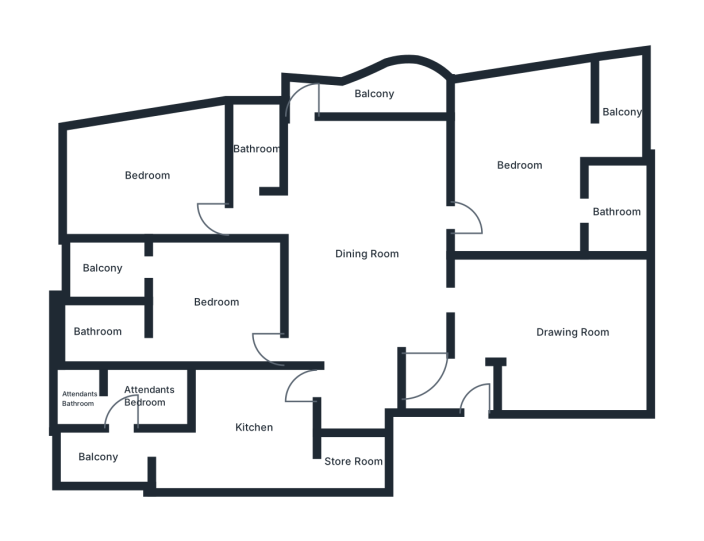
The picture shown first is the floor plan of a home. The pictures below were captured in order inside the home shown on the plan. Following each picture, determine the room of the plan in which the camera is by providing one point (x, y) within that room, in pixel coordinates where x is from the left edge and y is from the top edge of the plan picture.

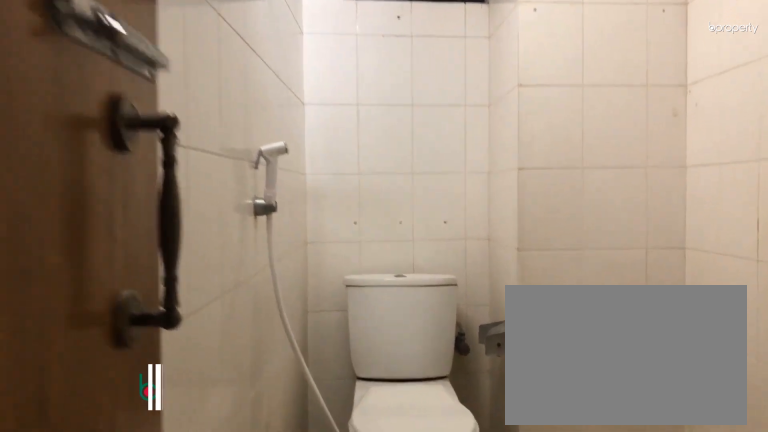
(256, 149)
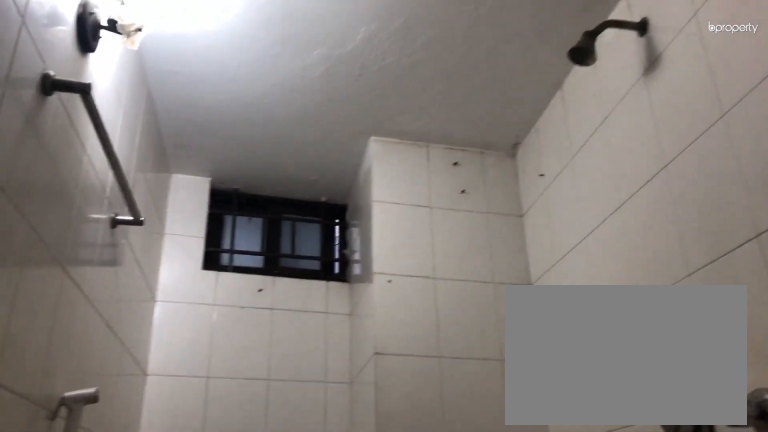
(256, 149)
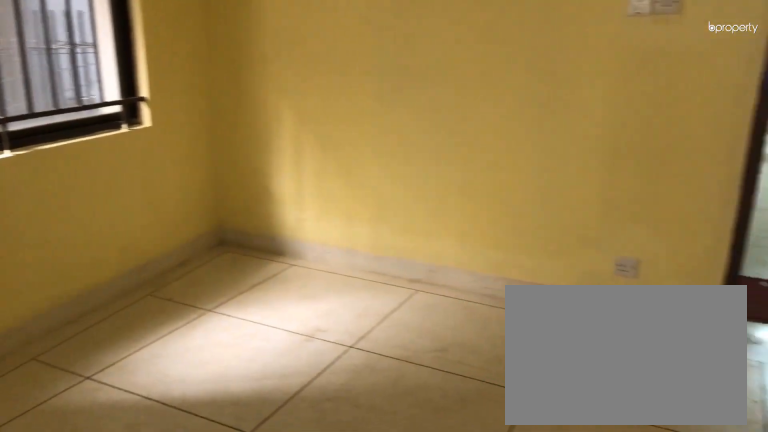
(146, 175)
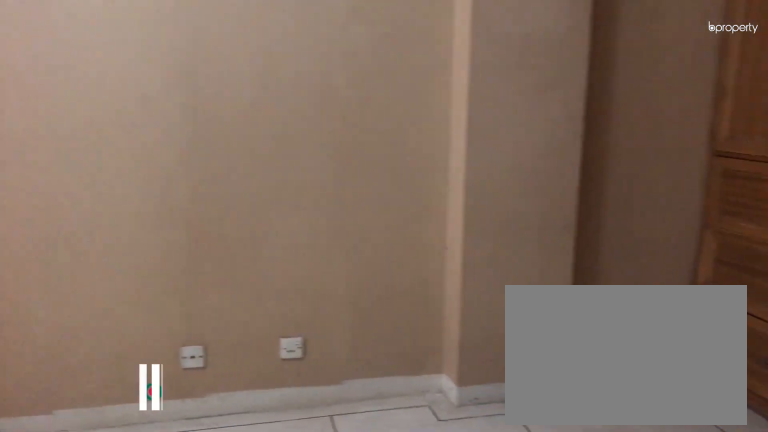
(217, 302)
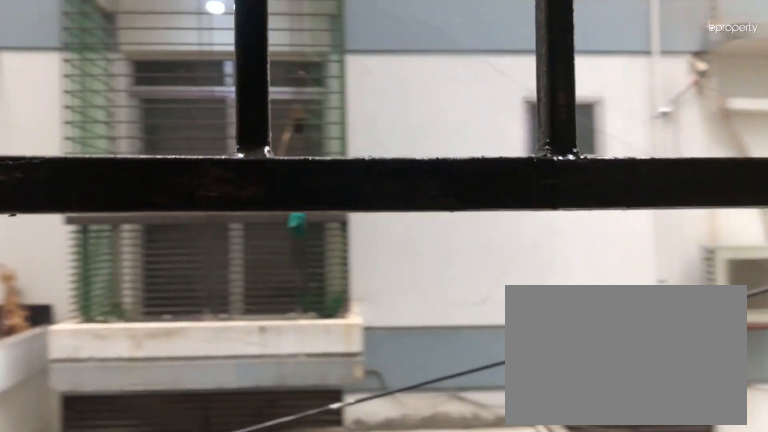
(103, 267)
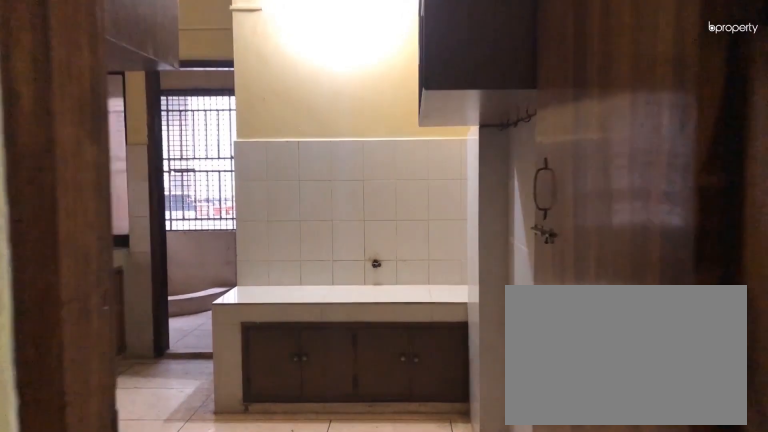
(299, 385)
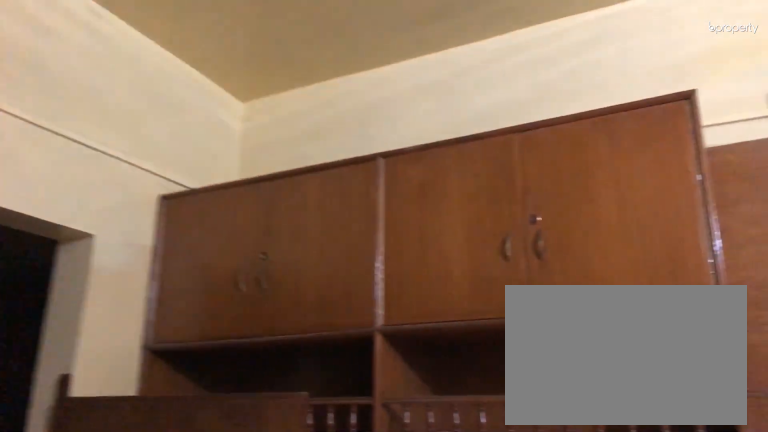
(254, 428)
